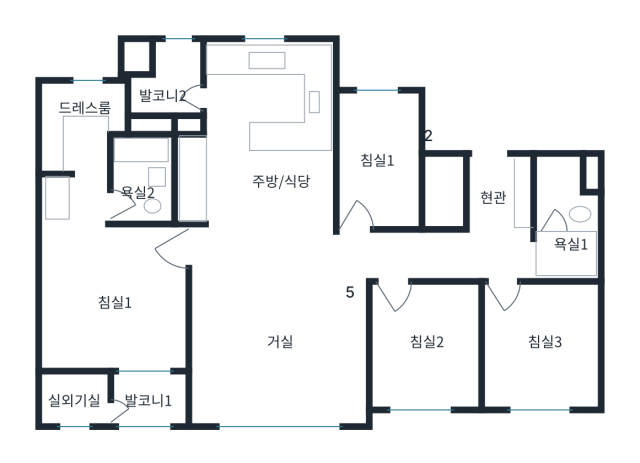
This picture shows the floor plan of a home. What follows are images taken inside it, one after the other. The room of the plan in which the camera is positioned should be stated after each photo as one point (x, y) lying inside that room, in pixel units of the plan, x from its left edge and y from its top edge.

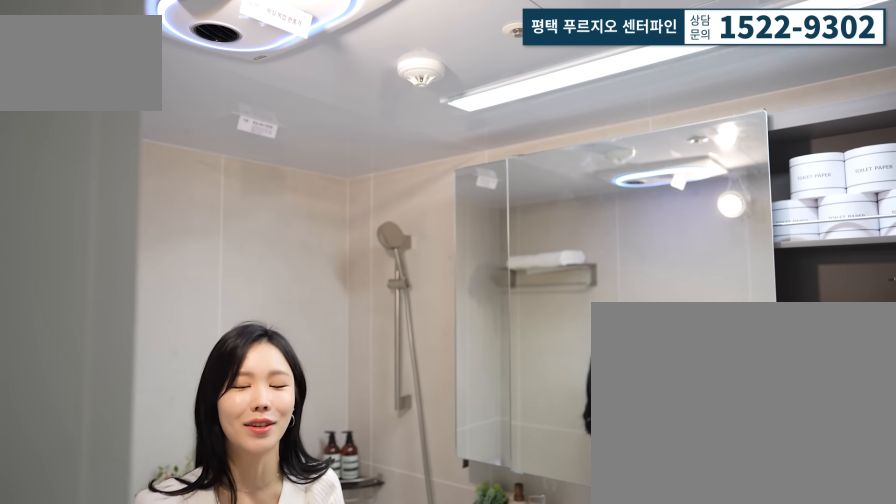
(141, 201)
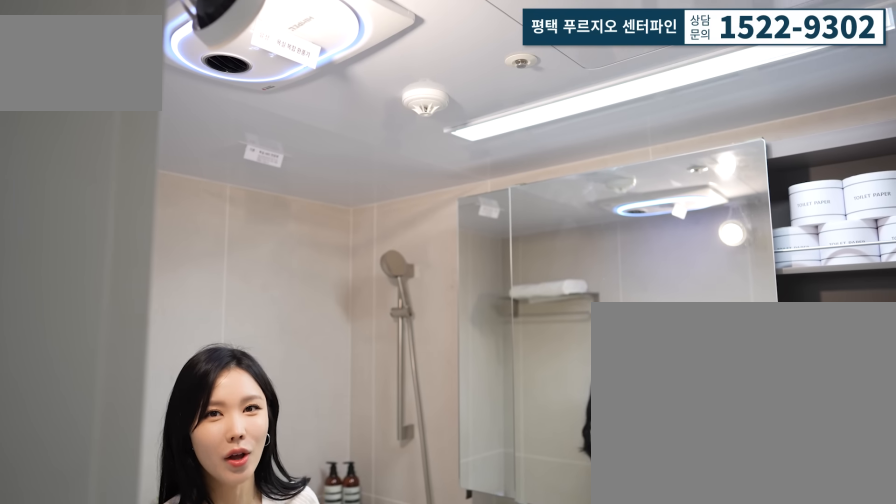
(157, 186)
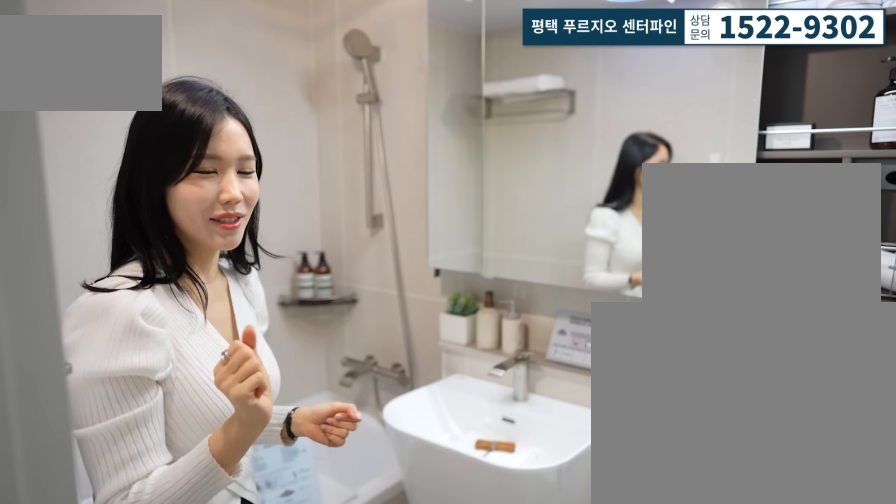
(140, 201)
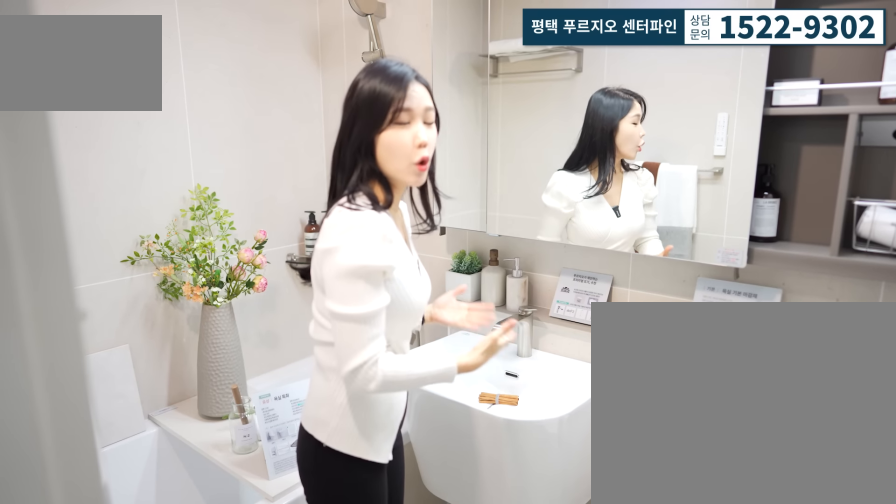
(140, 201)
